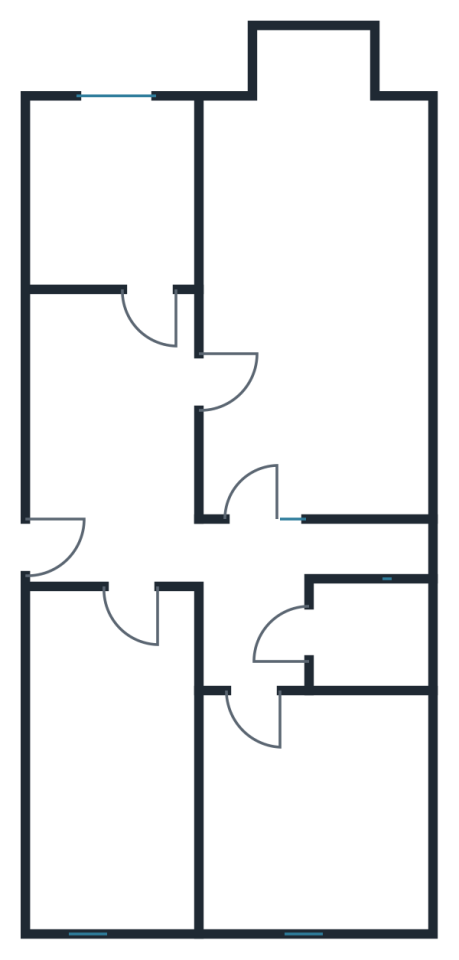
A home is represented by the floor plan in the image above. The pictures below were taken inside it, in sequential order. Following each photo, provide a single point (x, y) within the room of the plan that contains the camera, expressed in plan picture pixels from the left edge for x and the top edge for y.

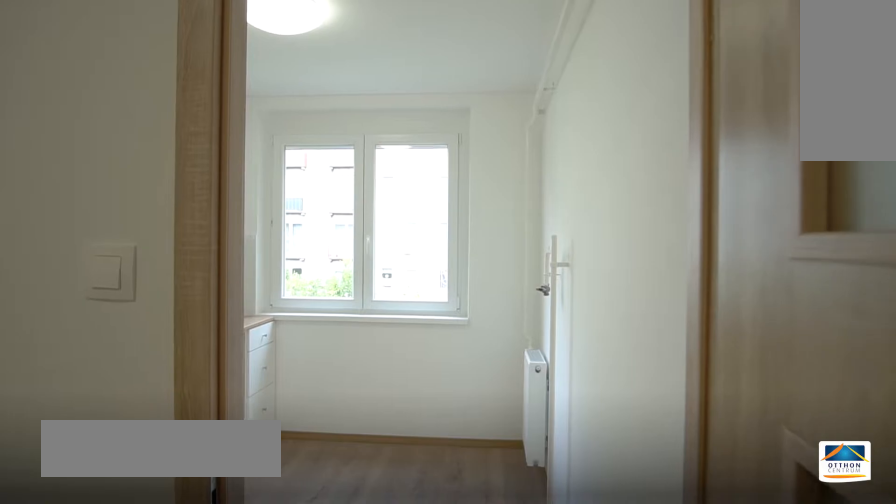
(121, 194)
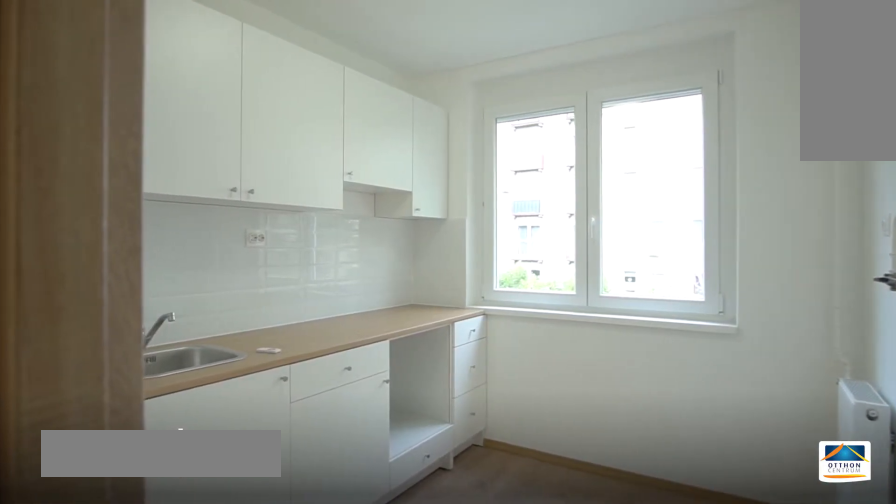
(121, 195)
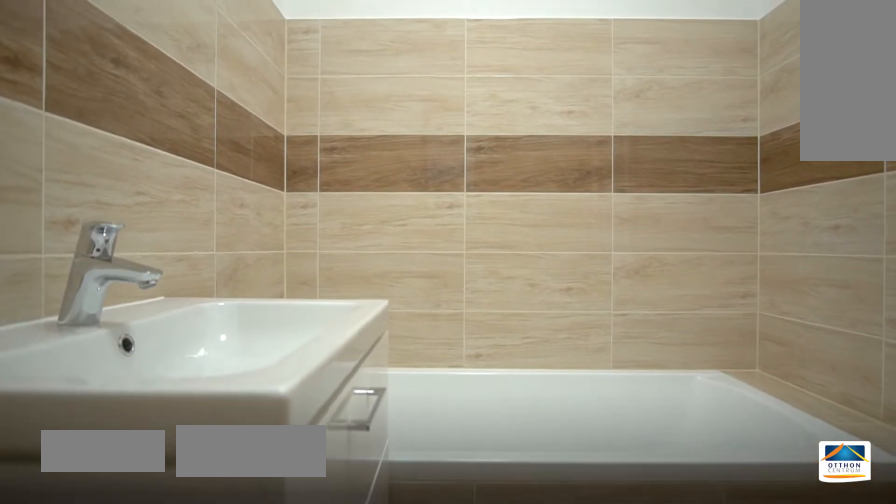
(381, 641)
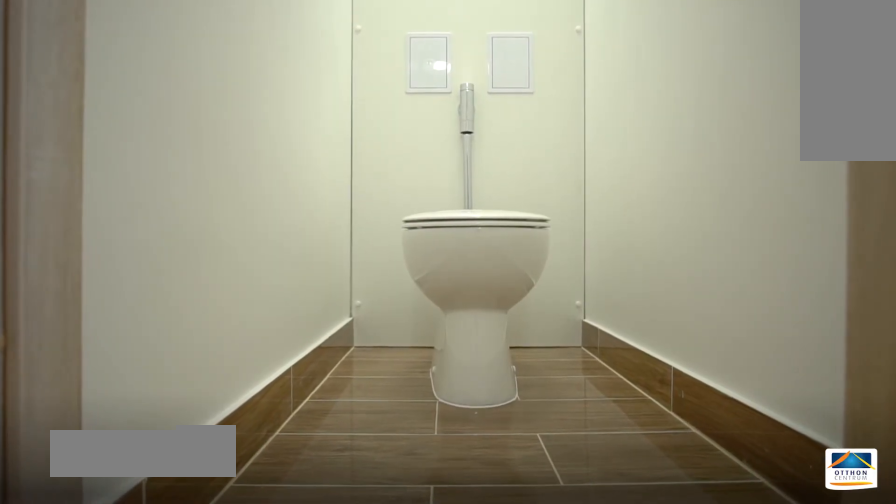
(380, 549)
